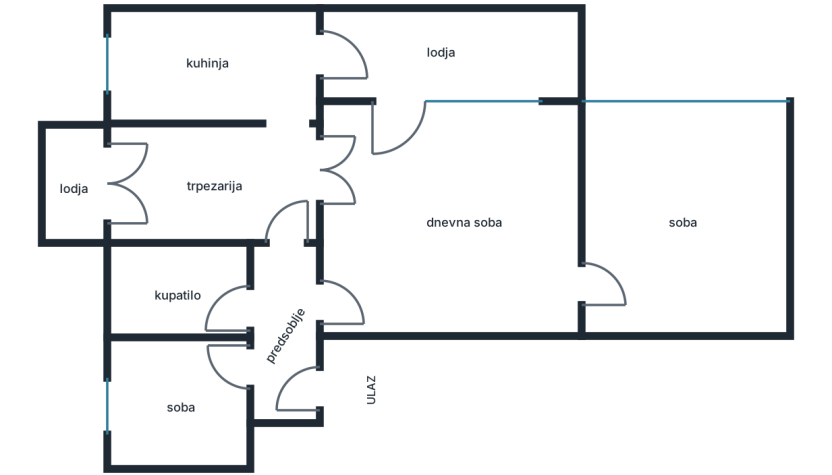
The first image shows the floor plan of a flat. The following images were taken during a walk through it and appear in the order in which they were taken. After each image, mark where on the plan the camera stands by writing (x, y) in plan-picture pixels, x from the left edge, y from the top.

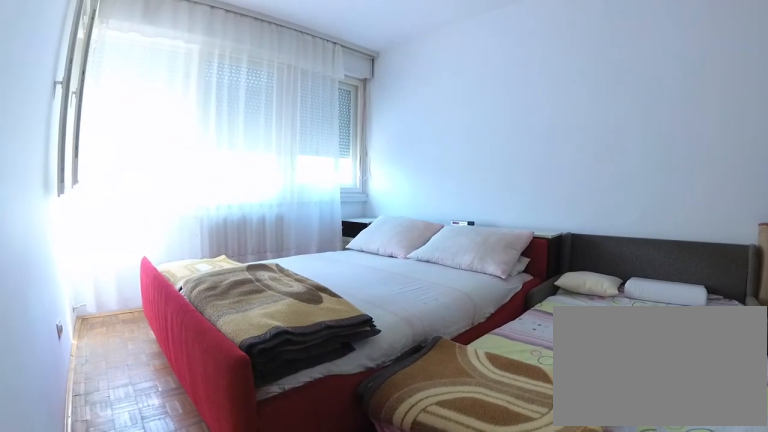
(591, 303)
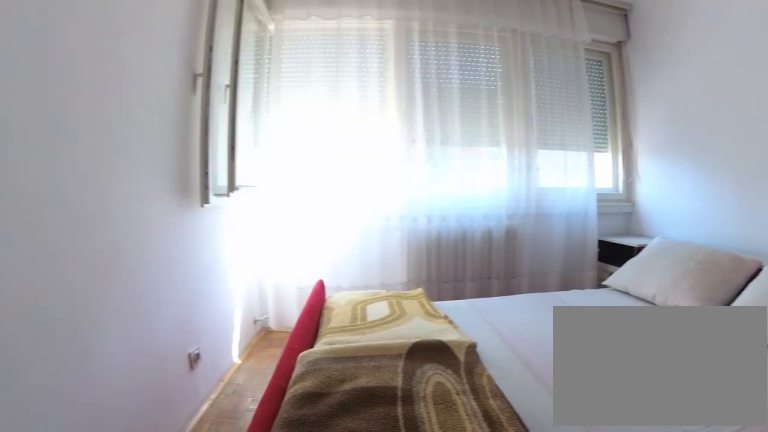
(685, 311)
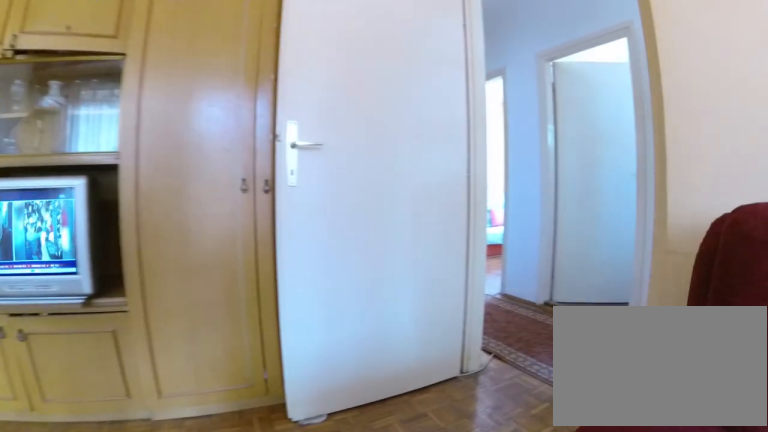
(372, 223)
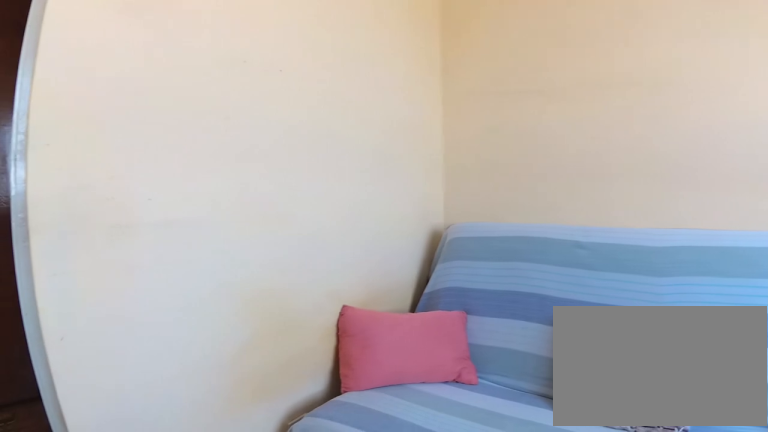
(145, 363)
